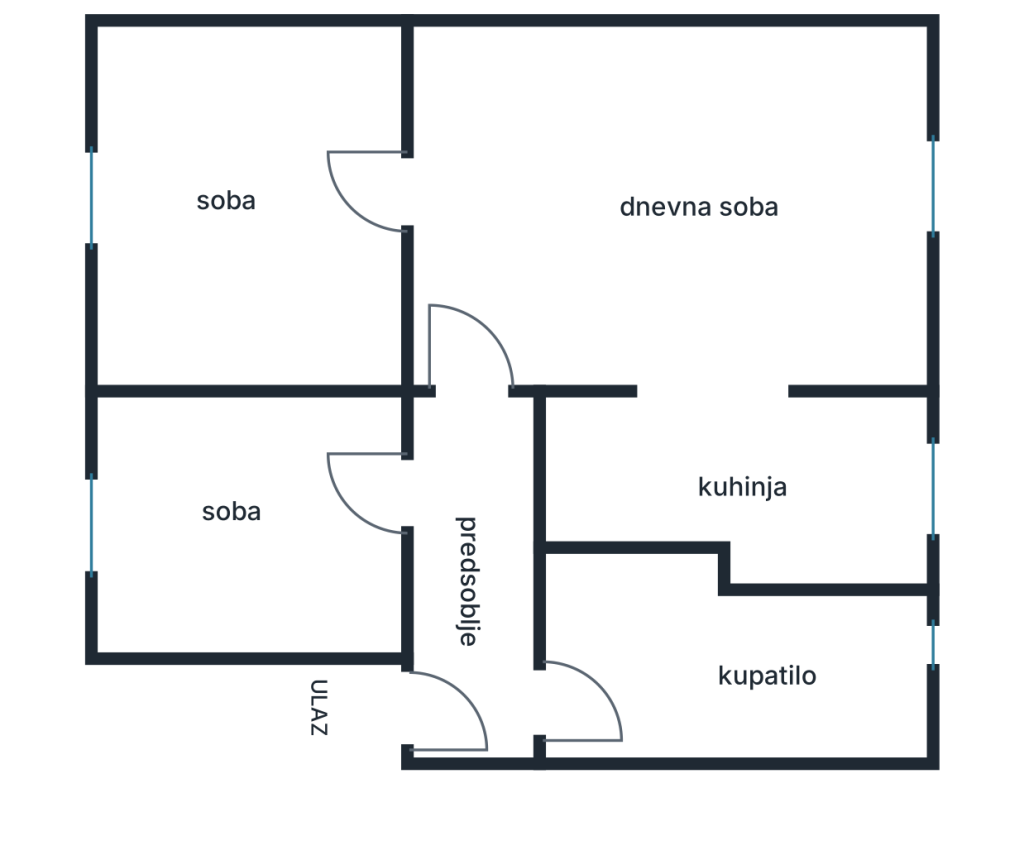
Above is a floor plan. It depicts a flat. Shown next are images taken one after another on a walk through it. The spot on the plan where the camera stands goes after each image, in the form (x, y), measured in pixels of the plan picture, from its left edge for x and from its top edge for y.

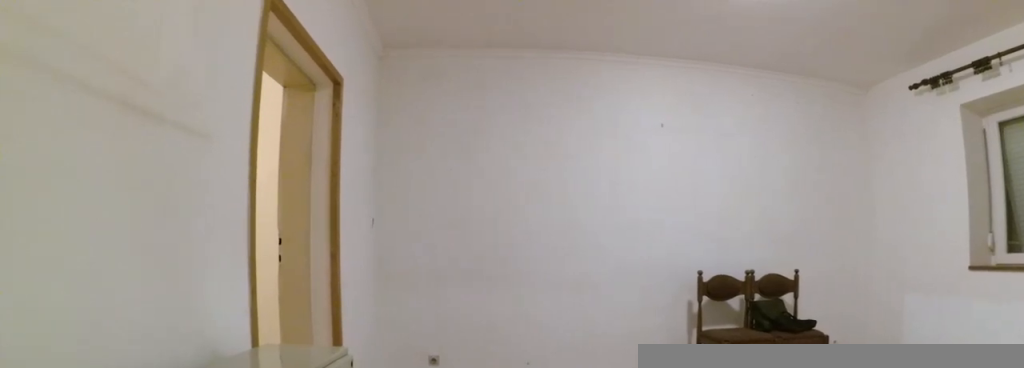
(479, 361)
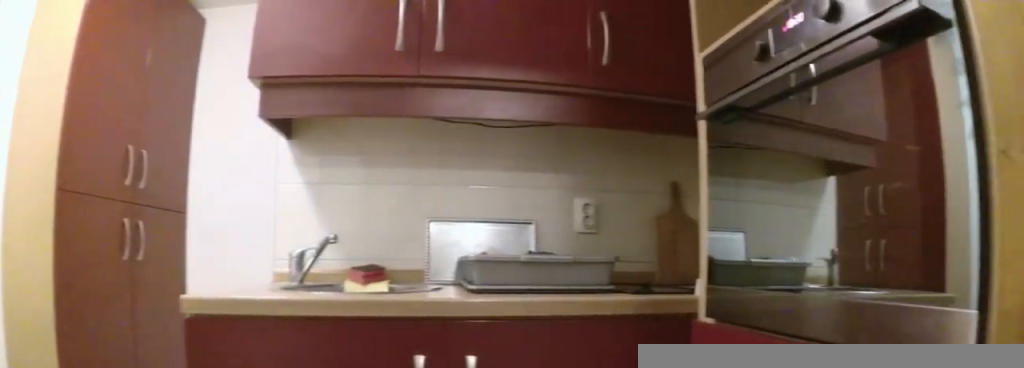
(686, 350)
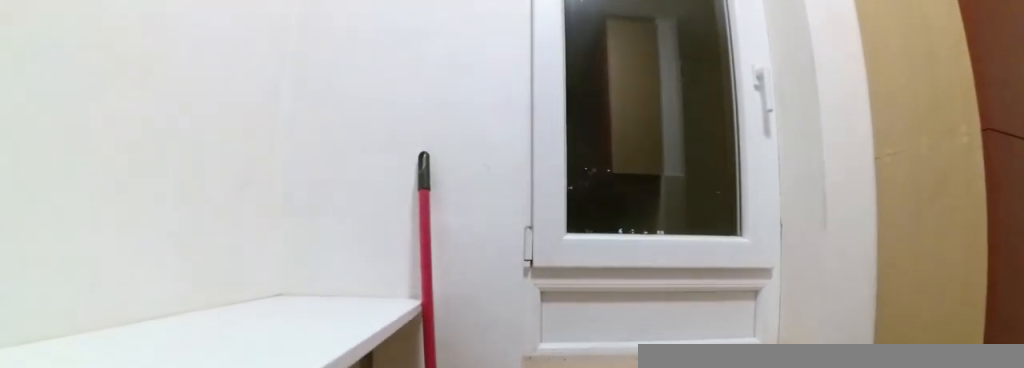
(792, 438)
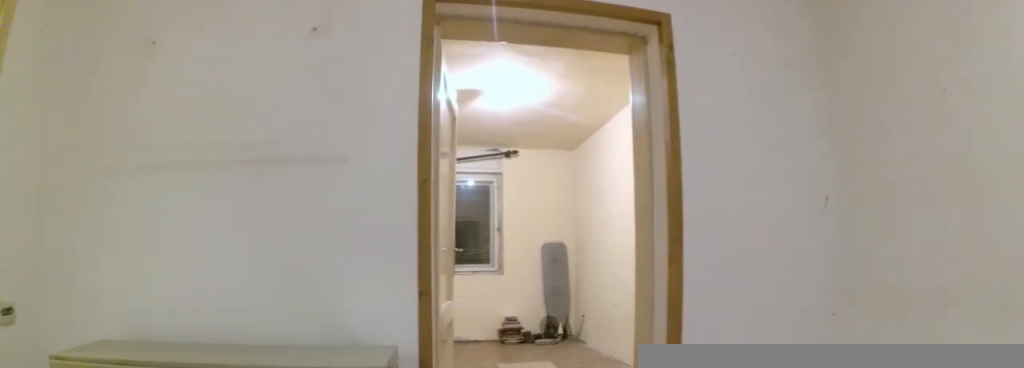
(624, 309)
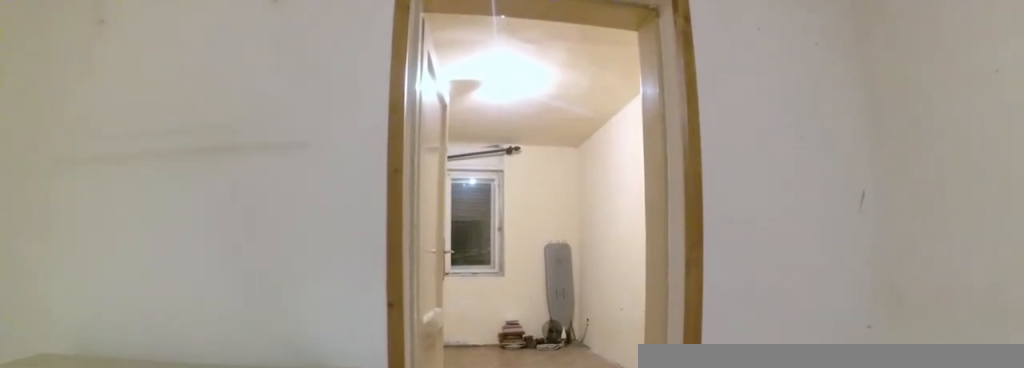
(593, 293)
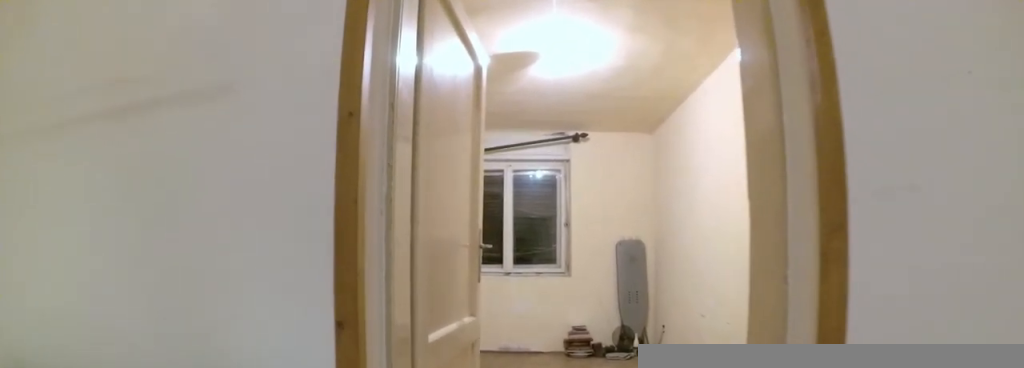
(532, 262)
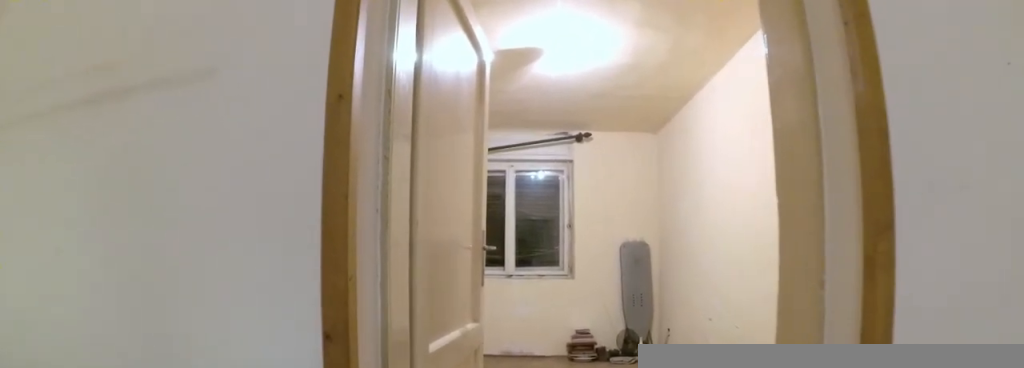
(516, 254)
